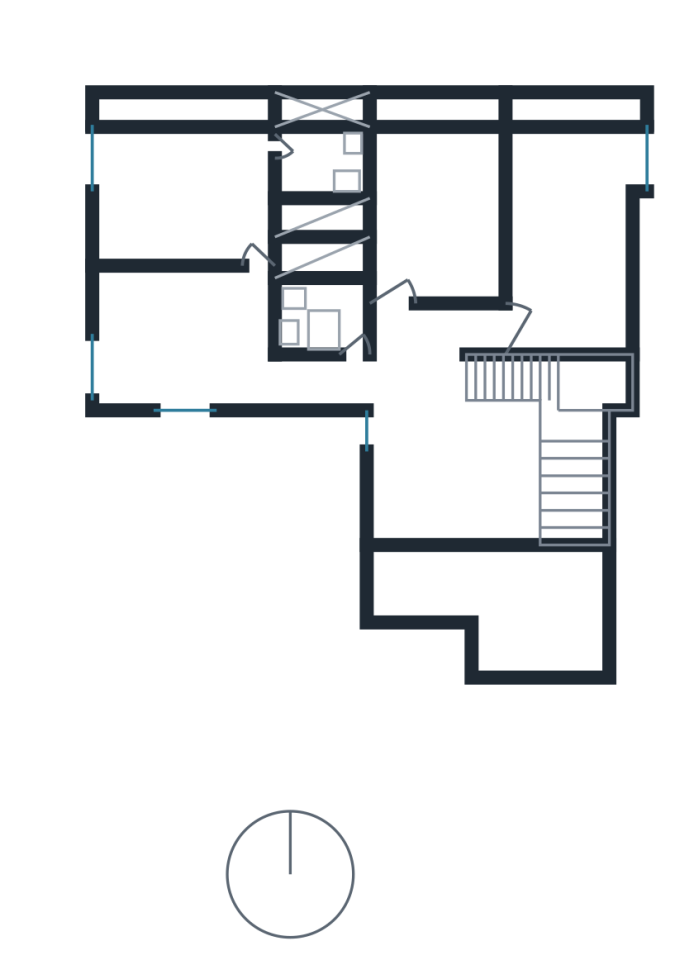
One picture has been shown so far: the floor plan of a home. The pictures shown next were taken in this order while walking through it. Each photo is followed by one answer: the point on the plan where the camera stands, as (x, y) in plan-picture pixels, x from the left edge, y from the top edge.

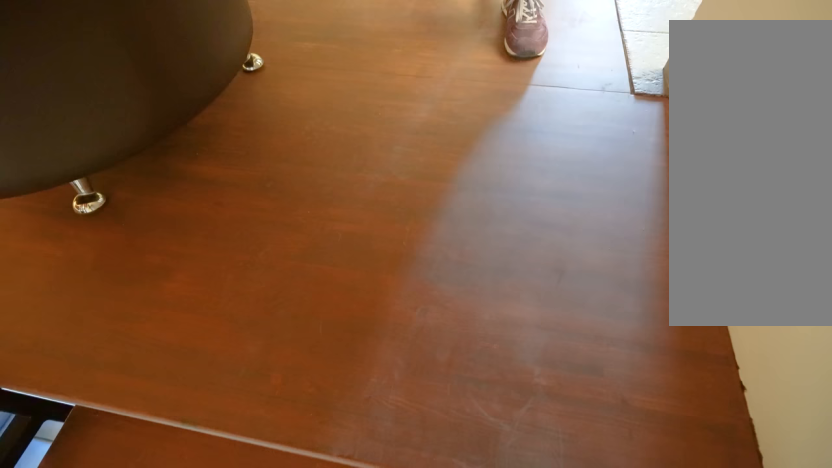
(467, 378)
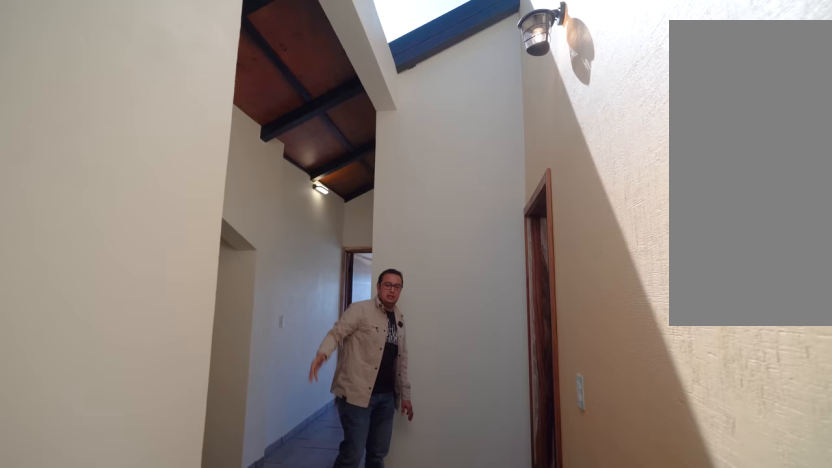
(399, 349)
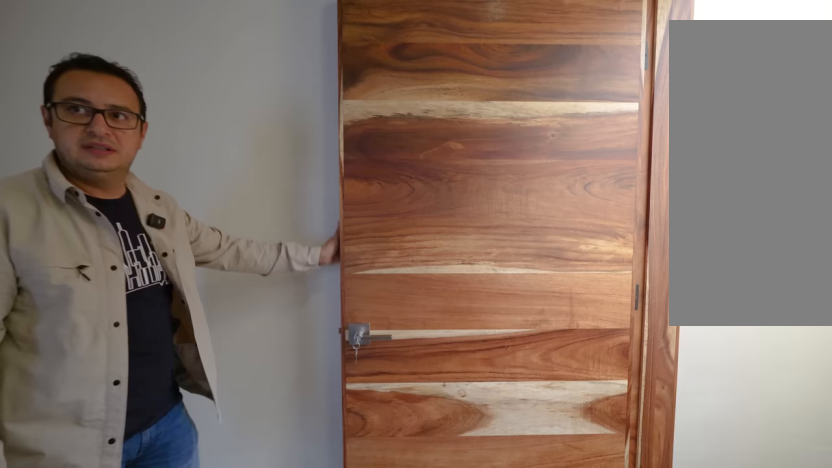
(545, 324)
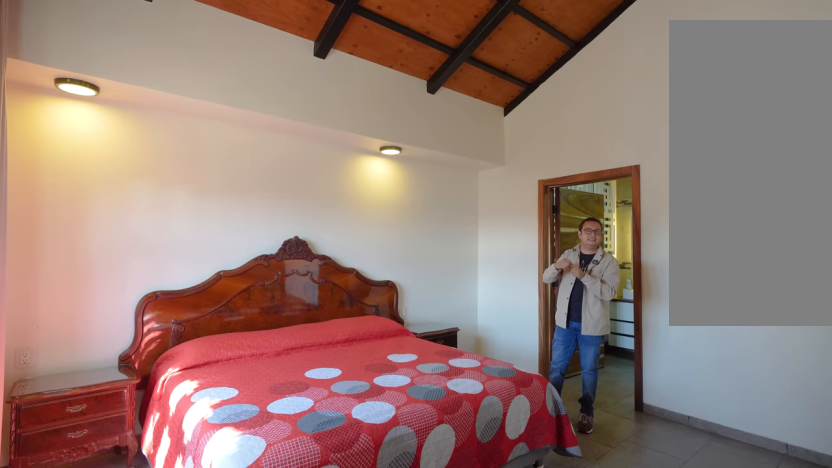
(188, 237)
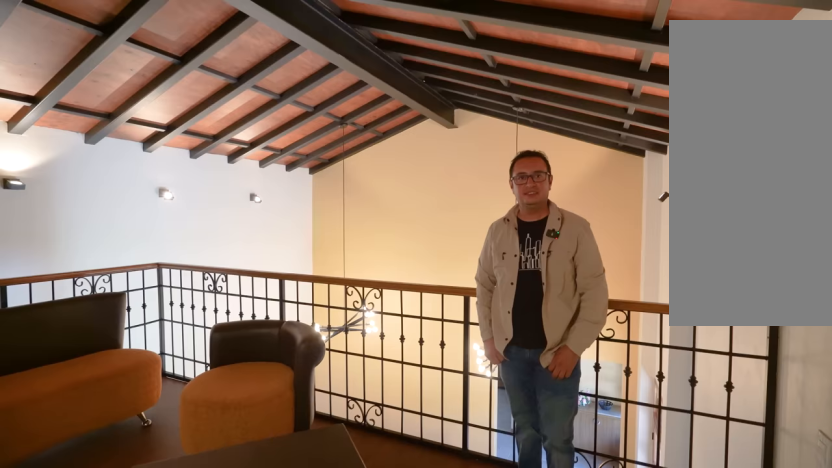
(427, 431)
